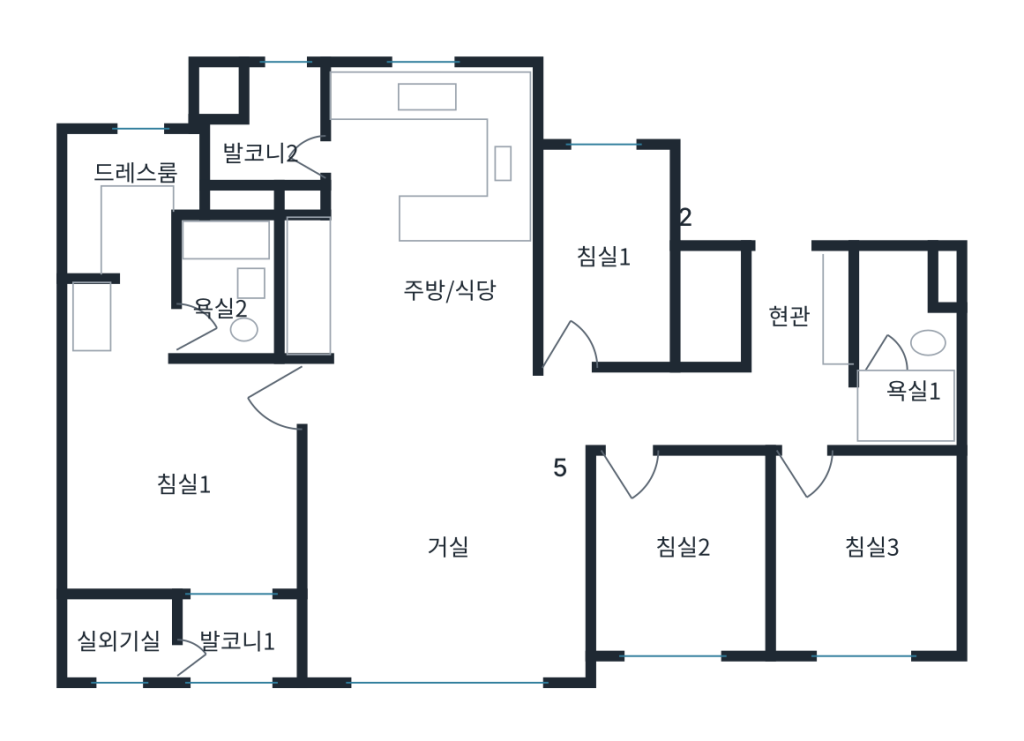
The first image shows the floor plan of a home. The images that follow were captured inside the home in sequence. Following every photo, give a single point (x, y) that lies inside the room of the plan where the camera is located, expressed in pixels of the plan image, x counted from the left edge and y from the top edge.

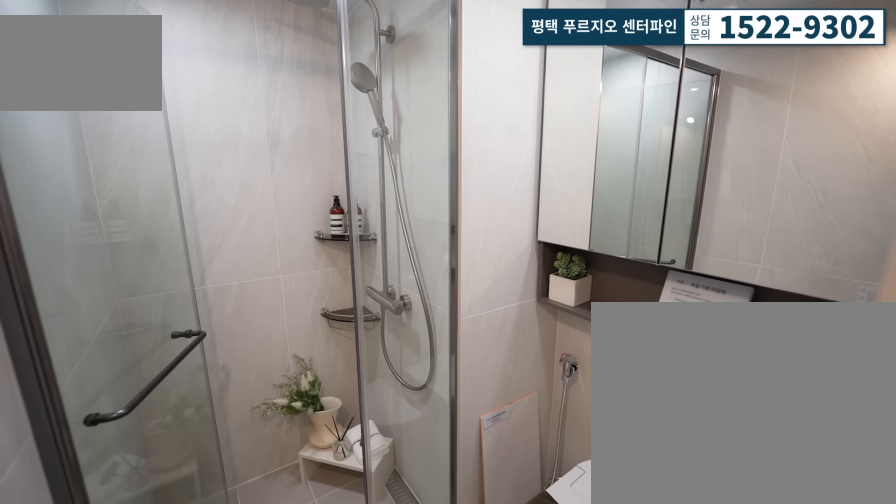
(888, 381)
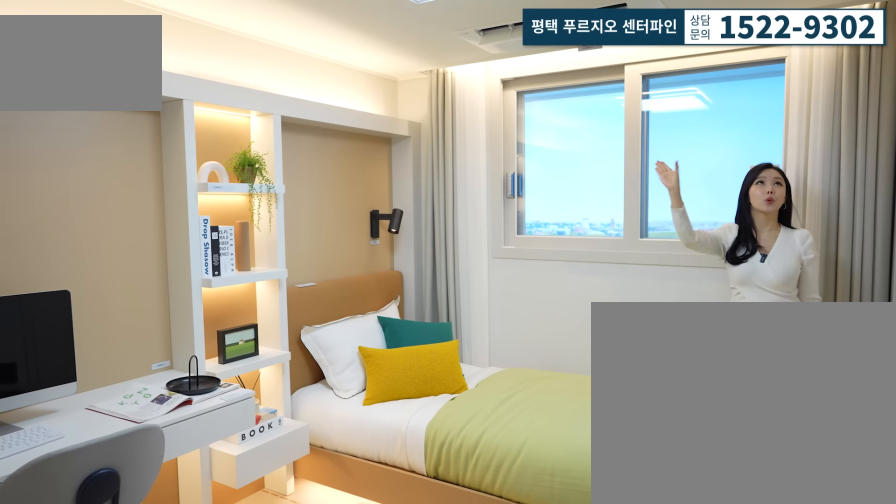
(869, 558)
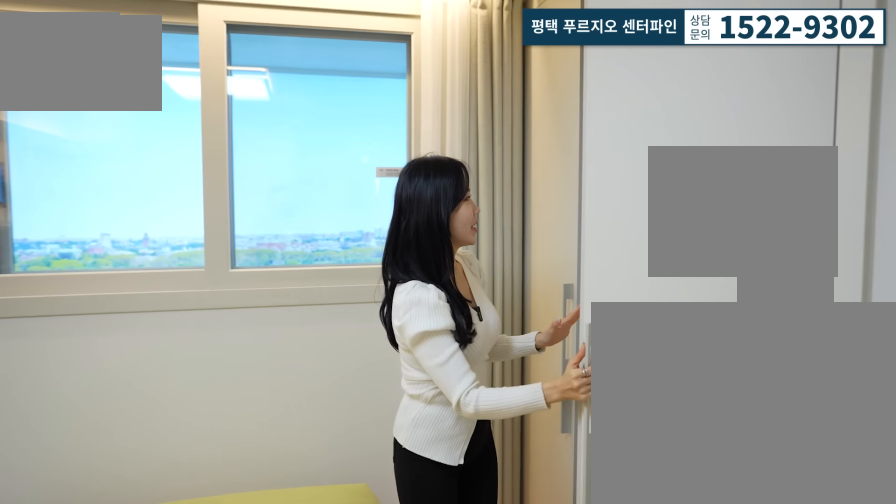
(869, 558)
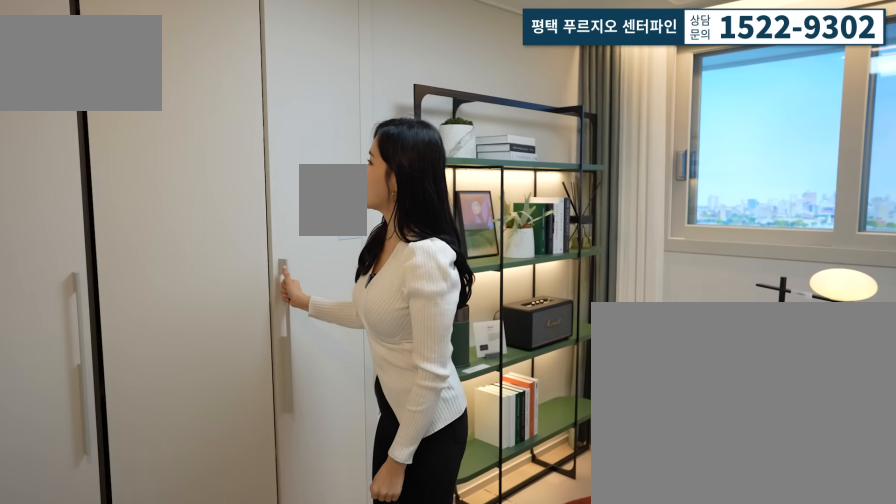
(689, 578)
